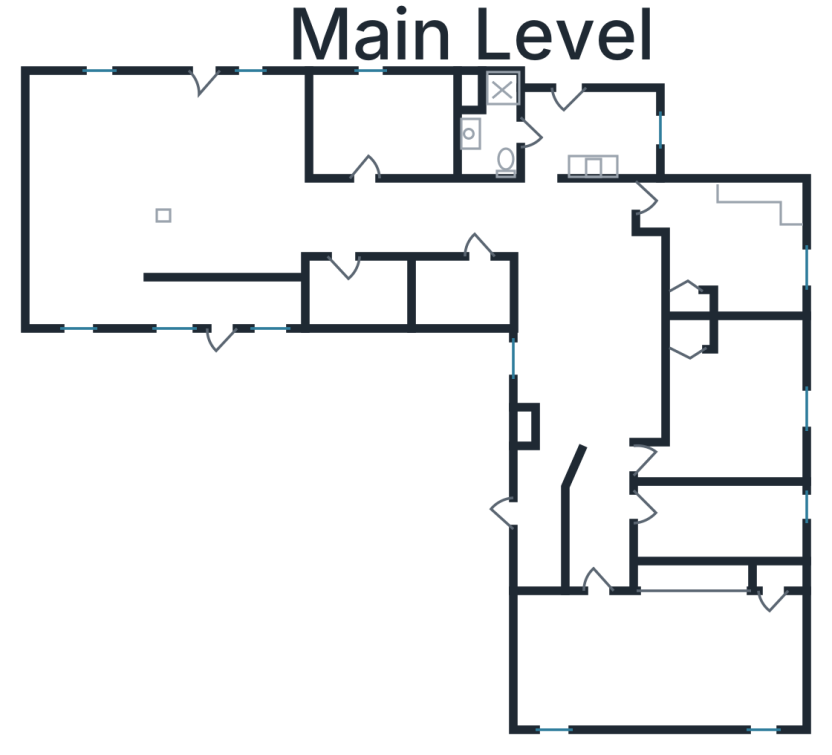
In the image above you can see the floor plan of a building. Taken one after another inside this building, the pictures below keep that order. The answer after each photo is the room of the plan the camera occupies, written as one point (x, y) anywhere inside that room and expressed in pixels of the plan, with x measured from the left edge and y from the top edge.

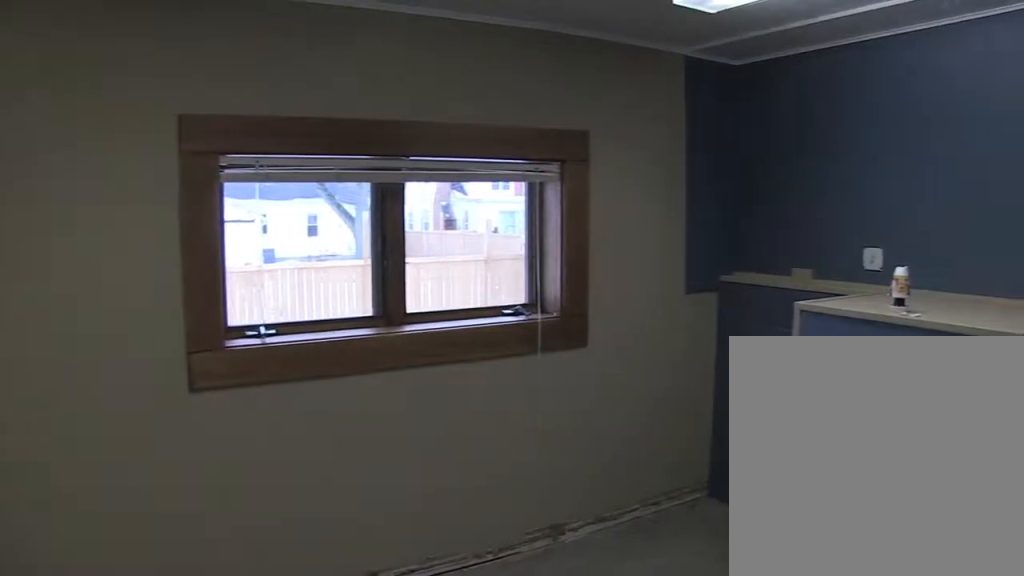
(384, 124)
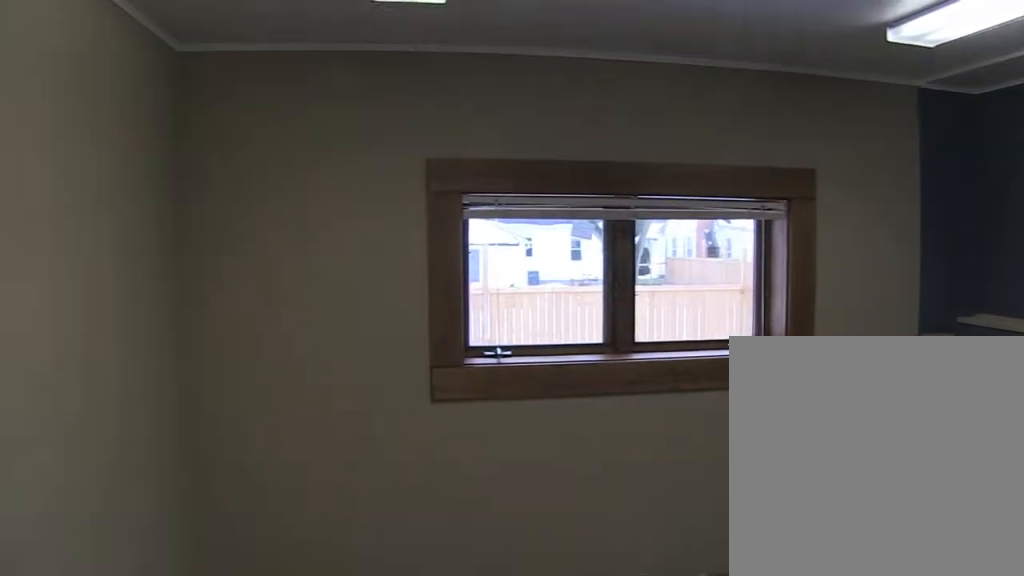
(384, 124)
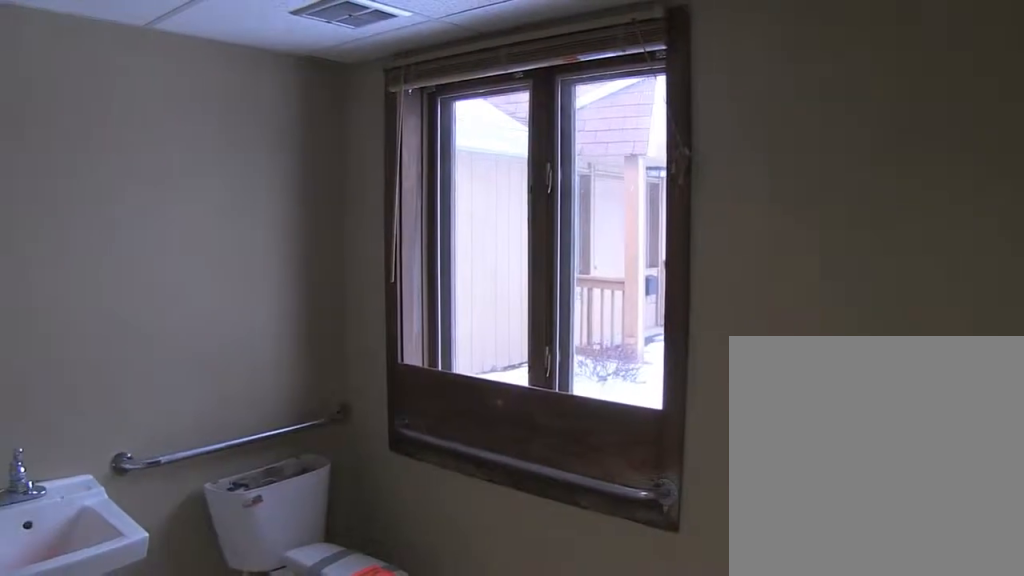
(360, 293)
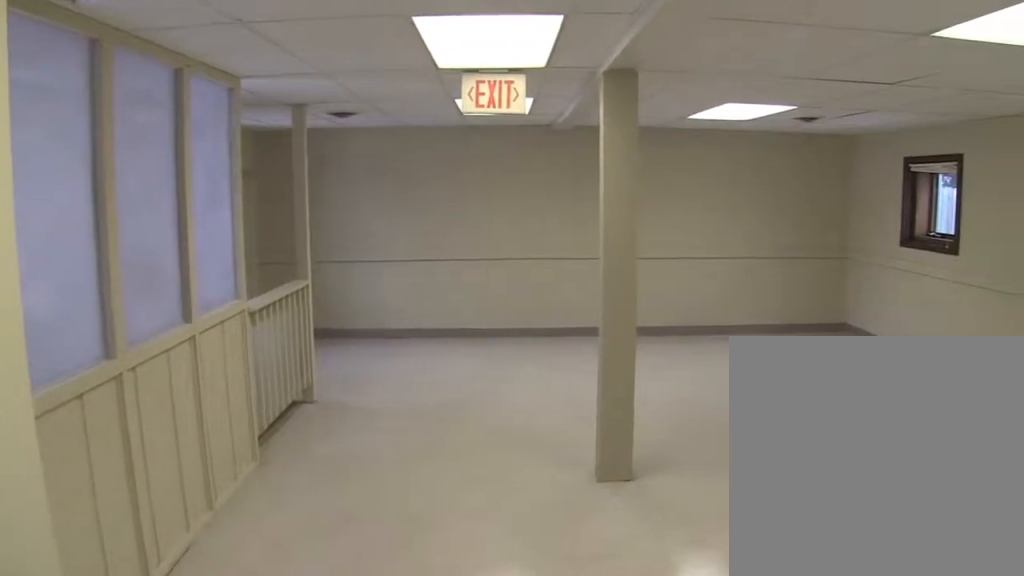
(159, 186)
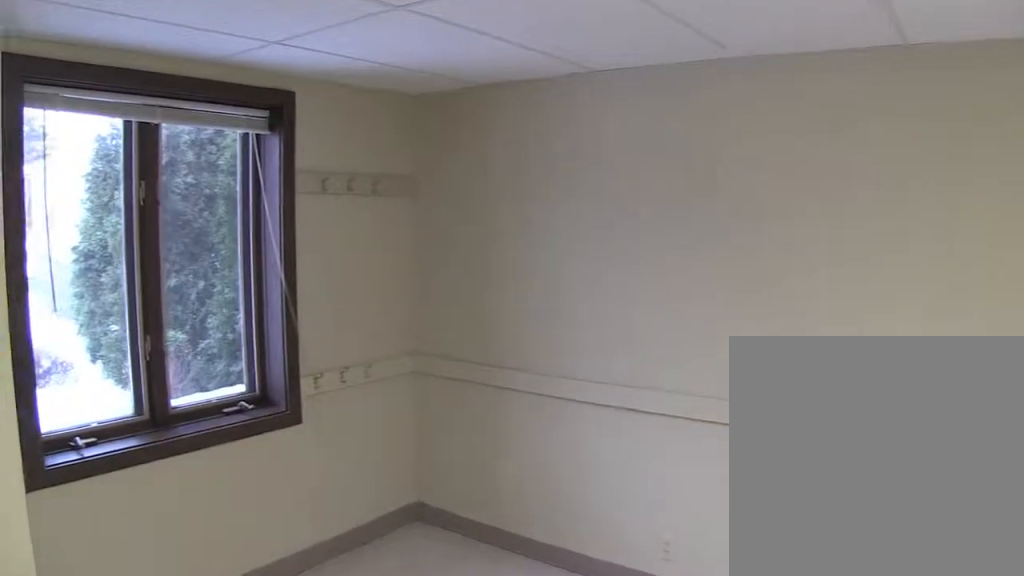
(159, 186)
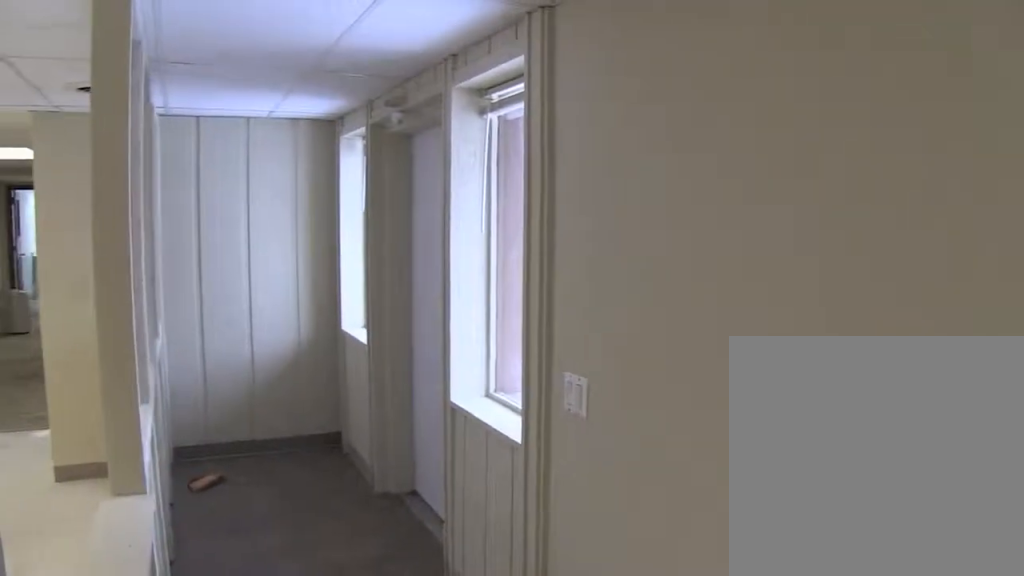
(225, 304)
